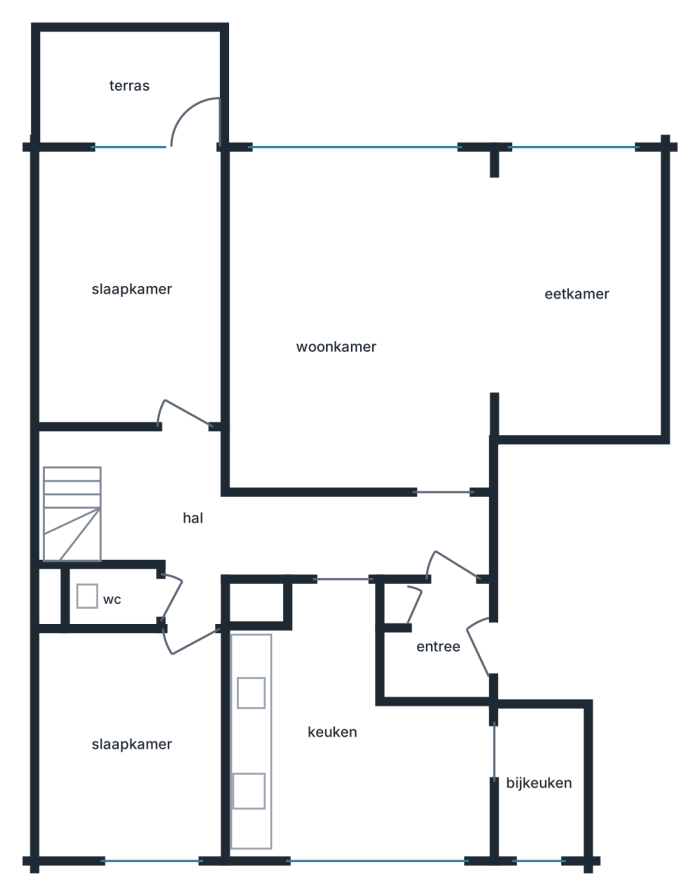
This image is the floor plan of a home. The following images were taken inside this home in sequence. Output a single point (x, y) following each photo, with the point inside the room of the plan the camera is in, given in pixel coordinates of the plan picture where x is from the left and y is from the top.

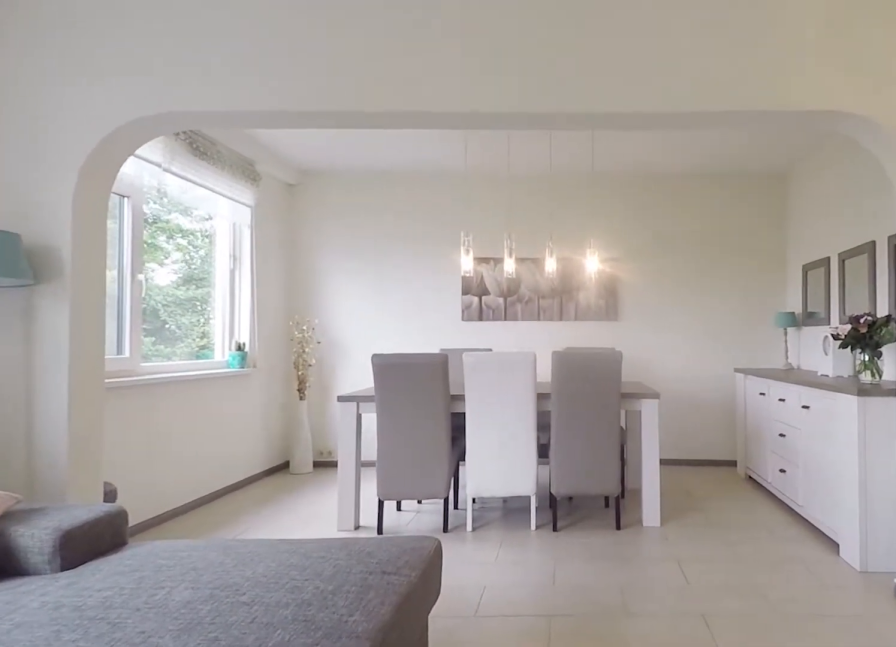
(361, 320)
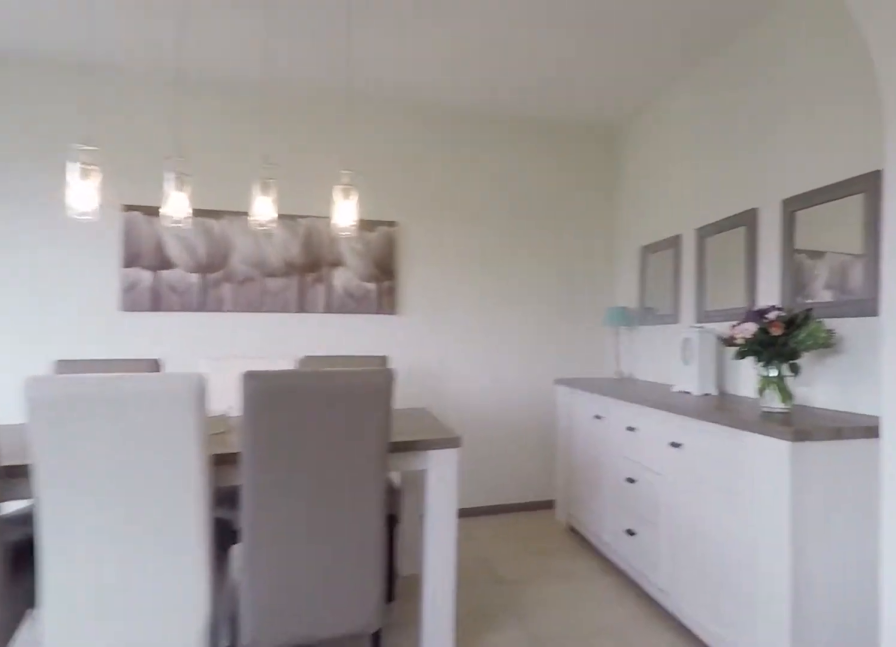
(361, 320)
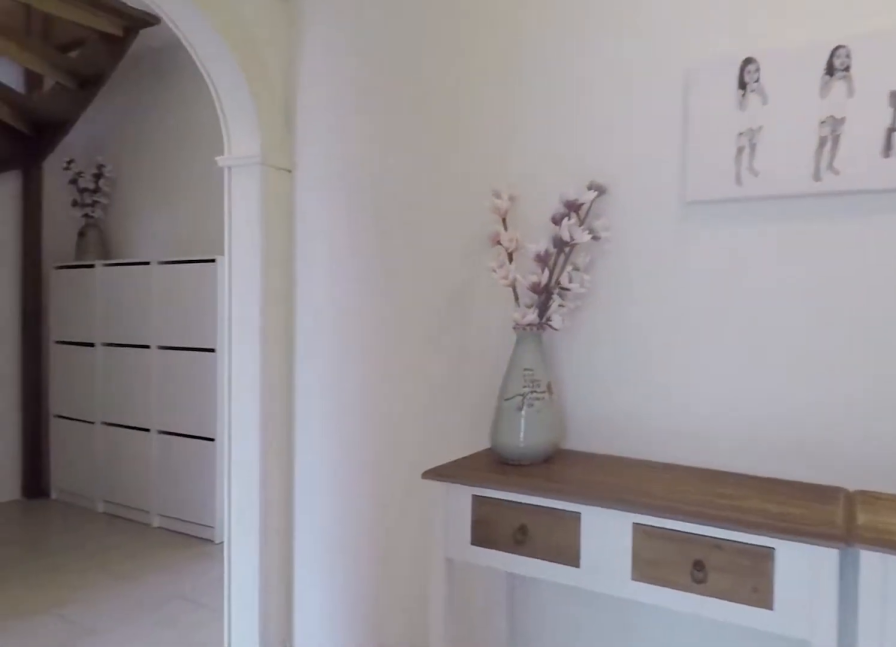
(293, 546)
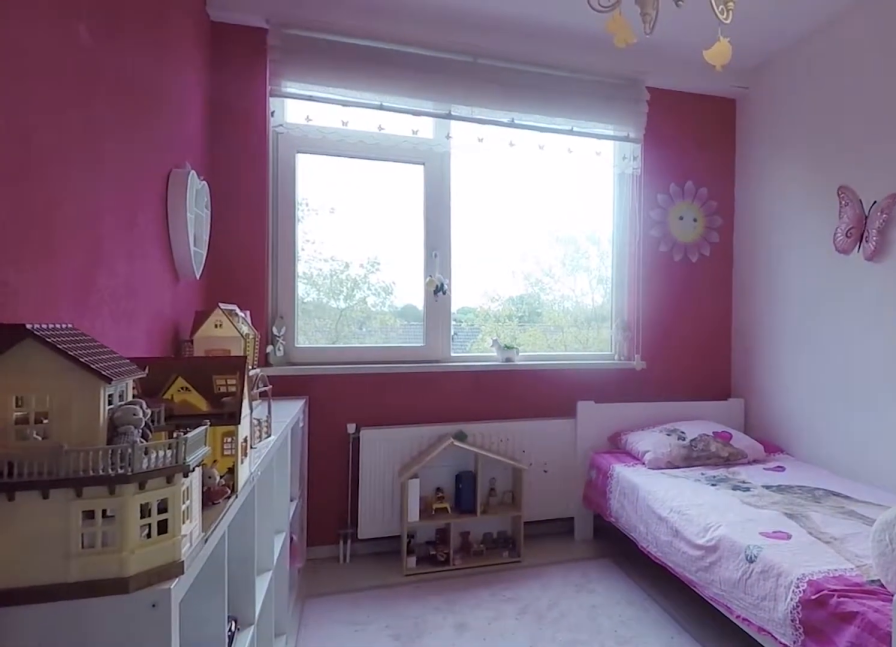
(133, 744)
